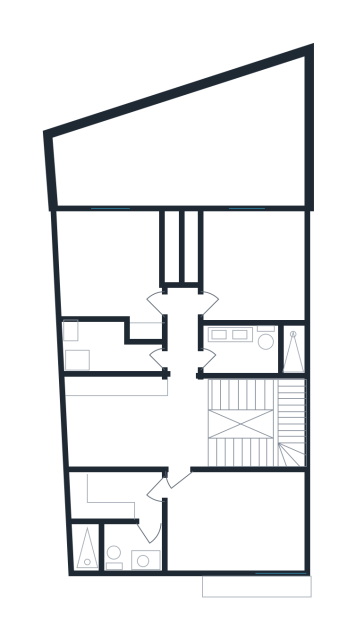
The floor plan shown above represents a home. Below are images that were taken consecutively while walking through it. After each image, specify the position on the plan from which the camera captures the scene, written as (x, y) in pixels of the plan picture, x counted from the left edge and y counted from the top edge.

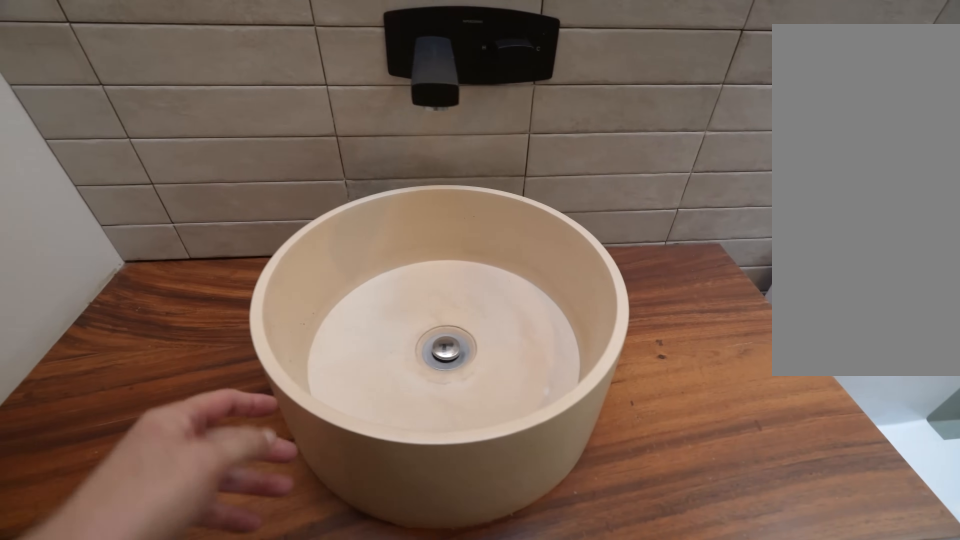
(148, 537)
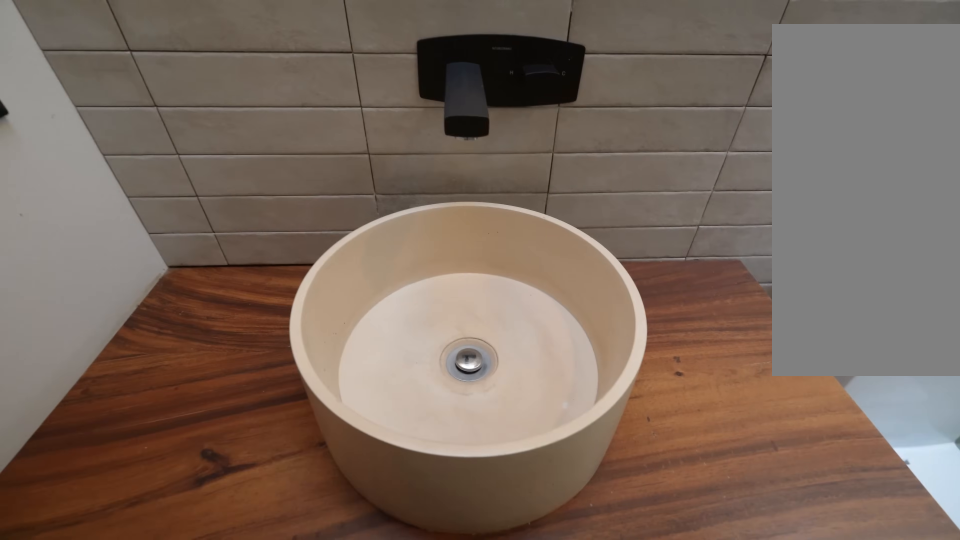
(148, 537)
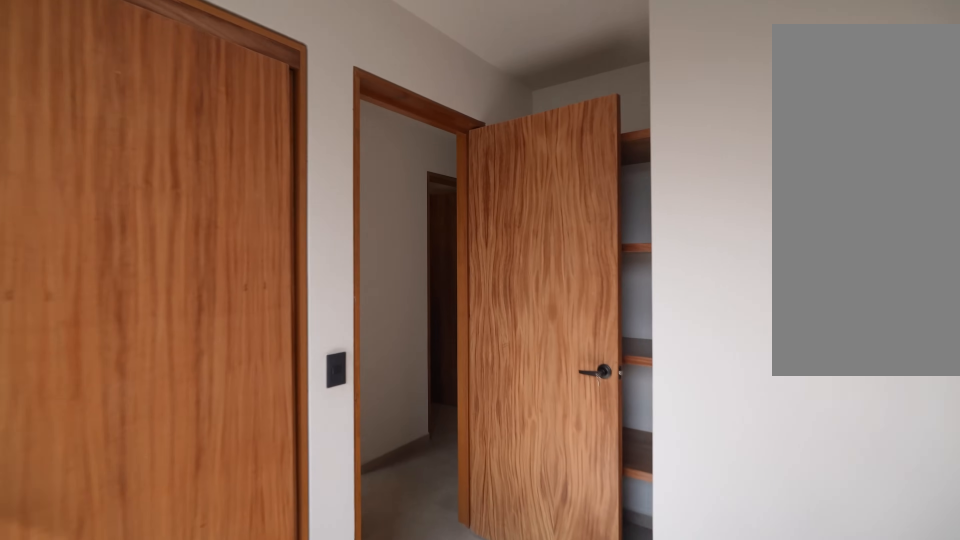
(79, 267)
